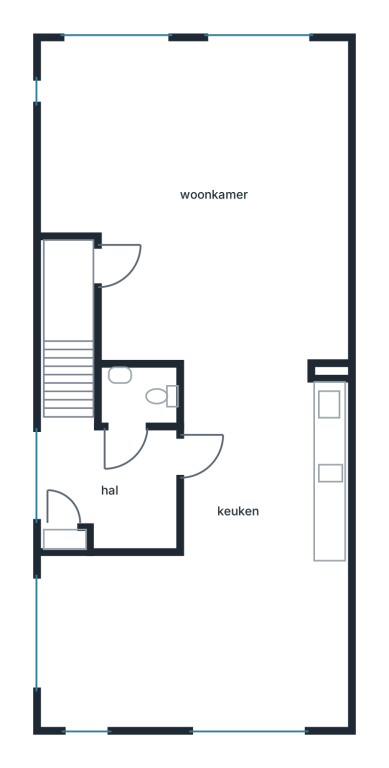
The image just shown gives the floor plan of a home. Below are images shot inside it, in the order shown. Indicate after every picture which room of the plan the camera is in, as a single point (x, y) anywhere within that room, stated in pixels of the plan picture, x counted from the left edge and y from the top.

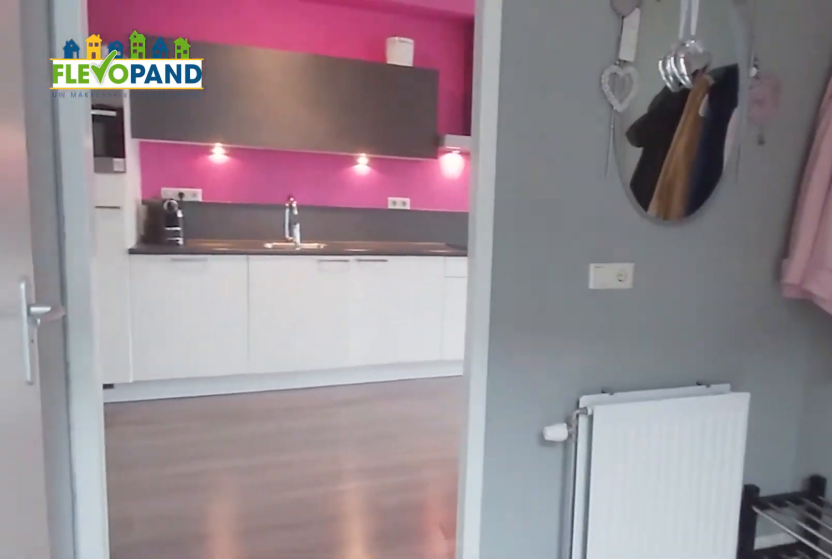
(112, 483)
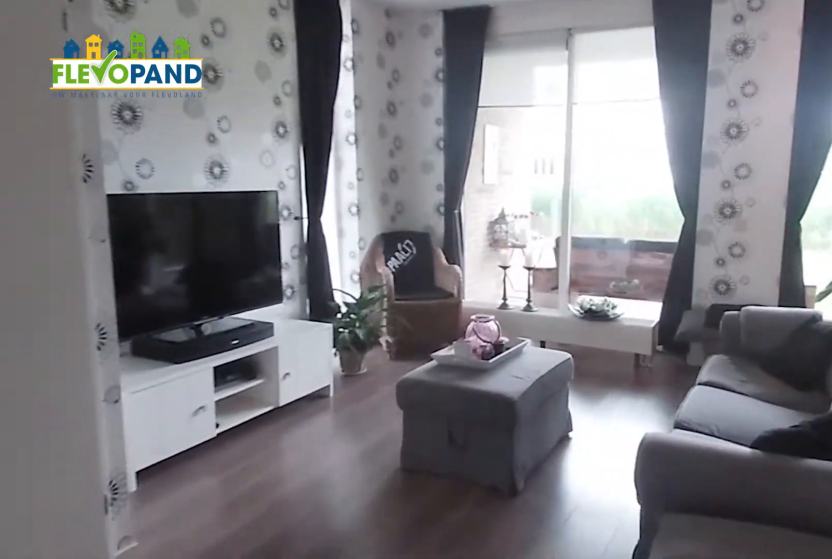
(206, 198)
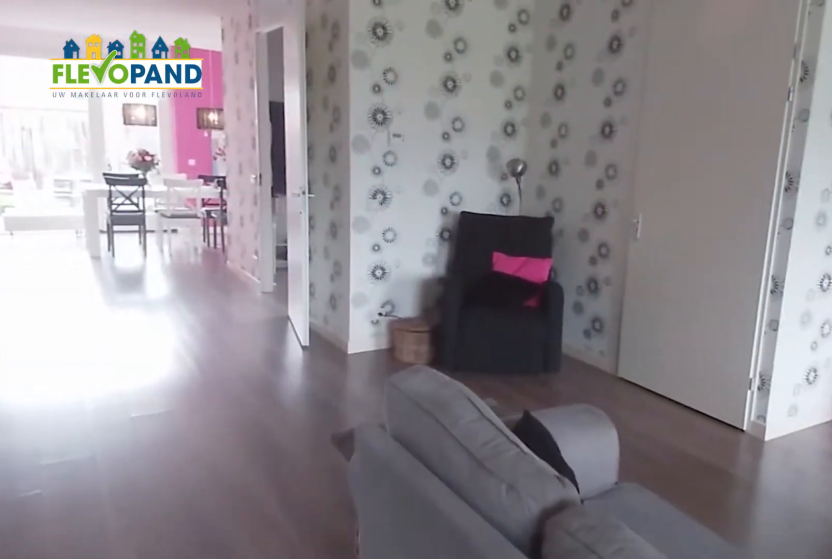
(206, 198)
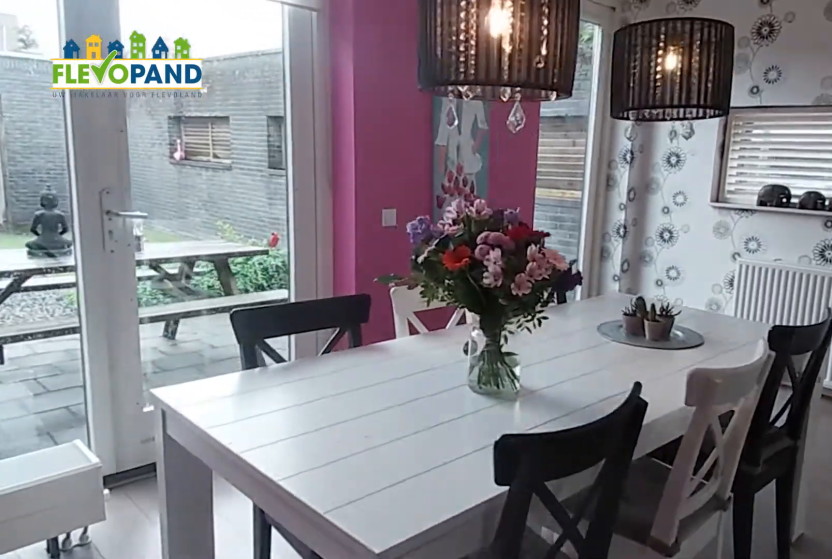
(120, 642)
